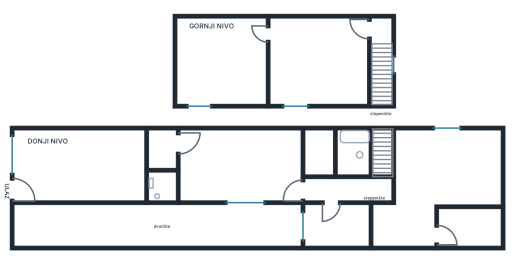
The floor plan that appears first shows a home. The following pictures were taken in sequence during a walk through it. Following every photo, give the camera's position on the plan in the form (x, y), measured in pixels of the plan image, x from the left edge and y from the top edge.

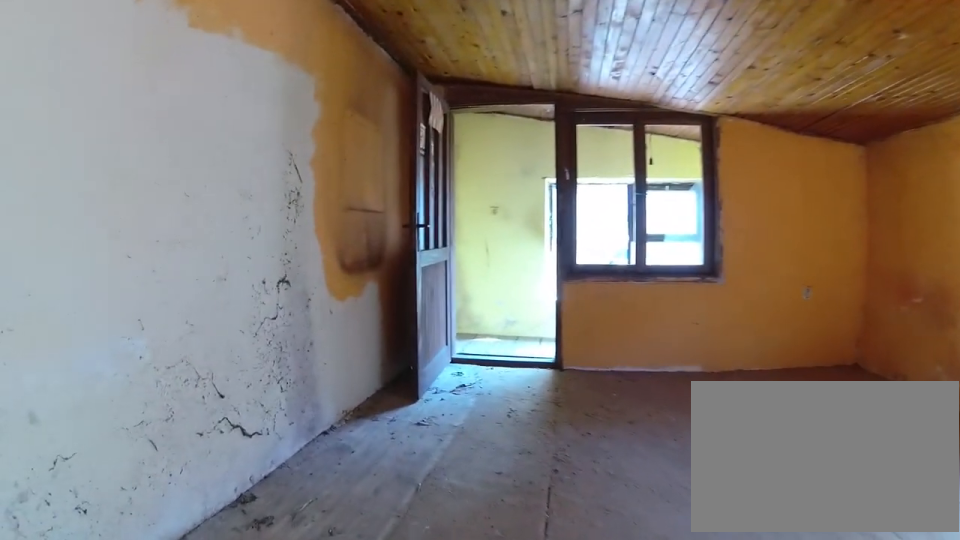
(281, 36)
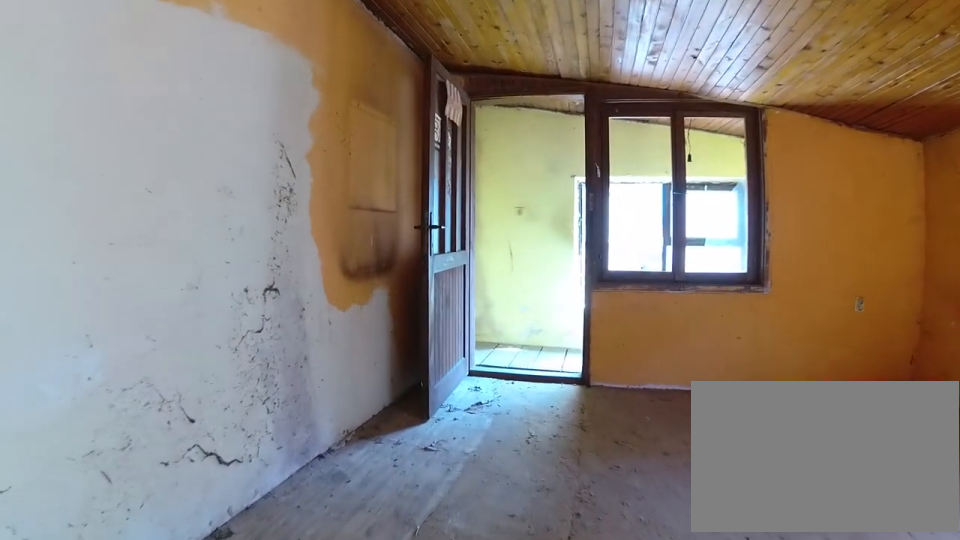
(286, 36)
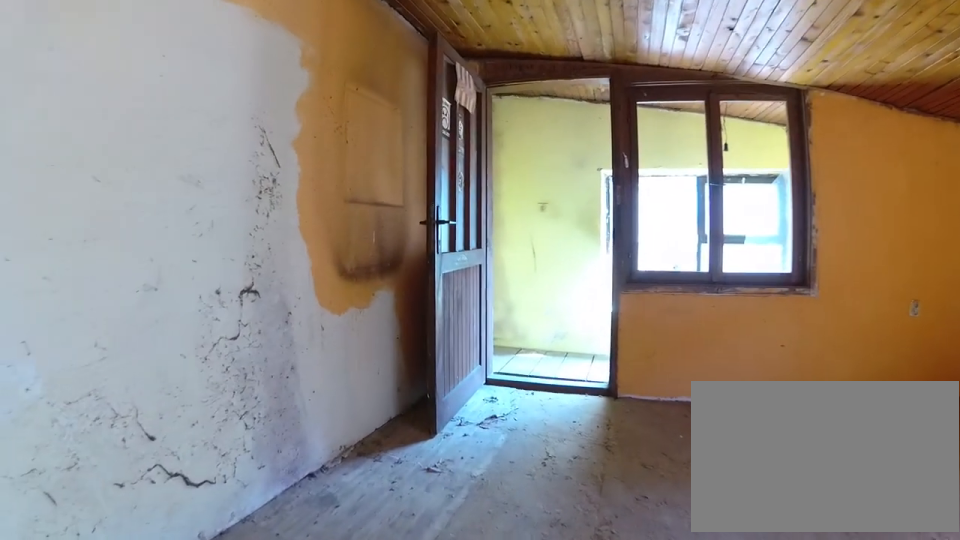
(290, 36)
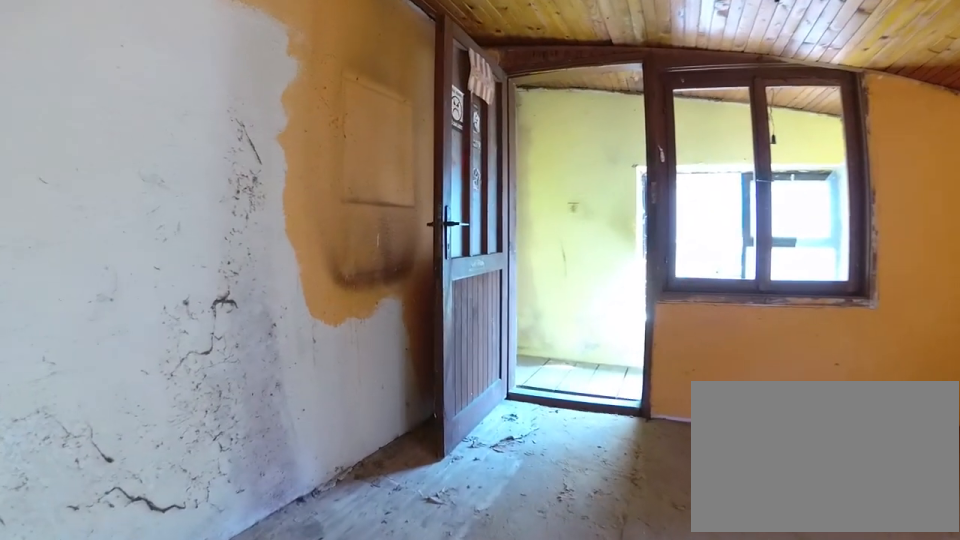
(296, 35)
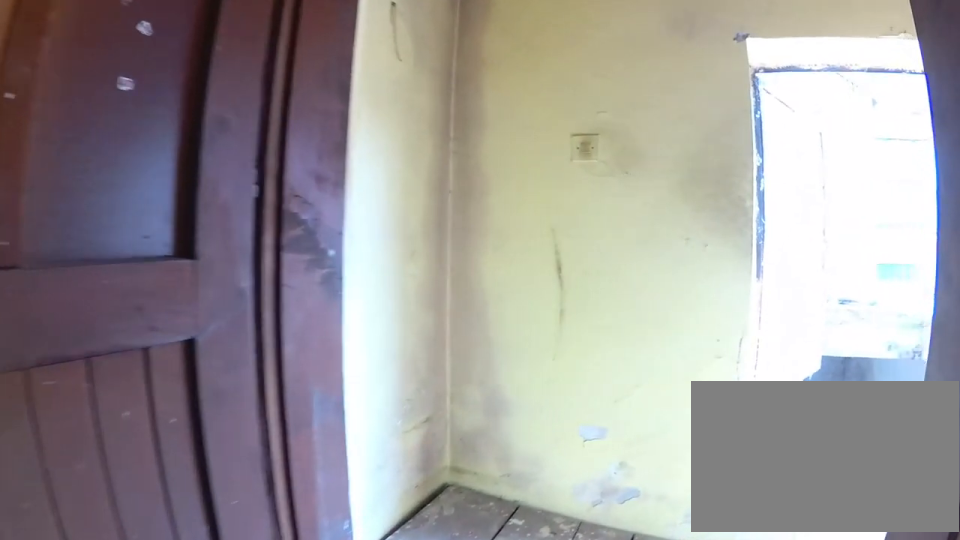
(338, 35)
